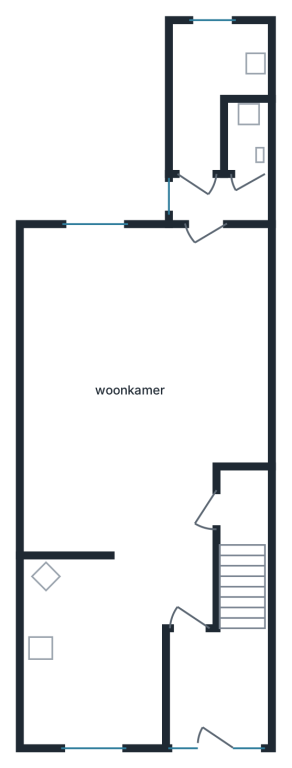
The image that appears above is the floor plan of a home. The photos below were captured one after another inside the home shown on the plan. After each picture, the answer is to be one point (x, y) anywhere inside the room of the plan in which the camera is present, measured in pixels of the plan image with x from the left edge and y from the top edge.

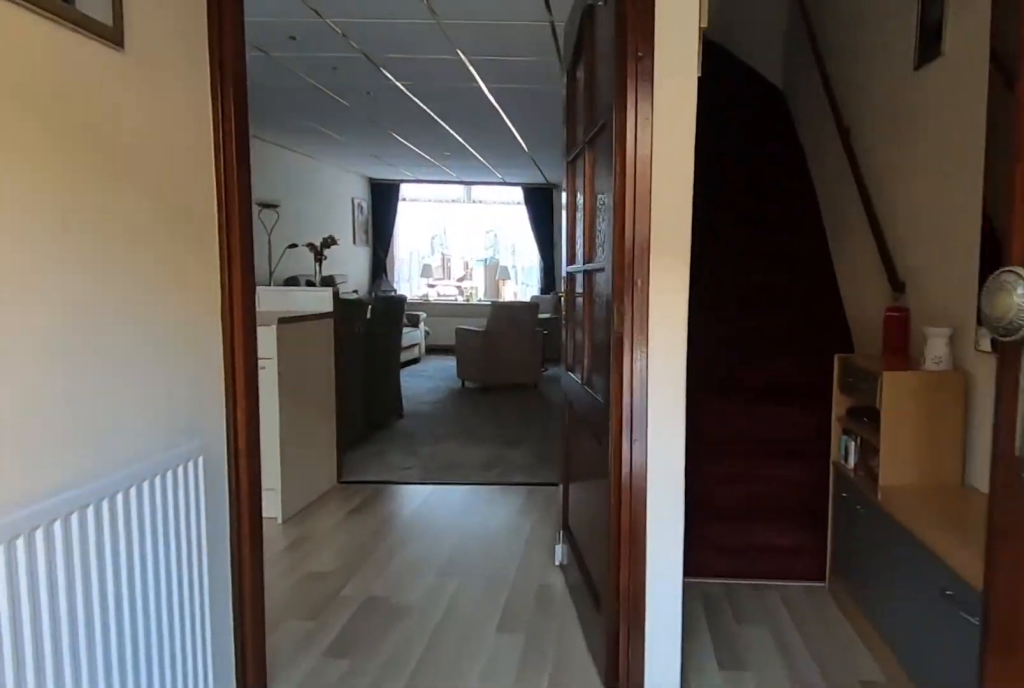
(215, 686)
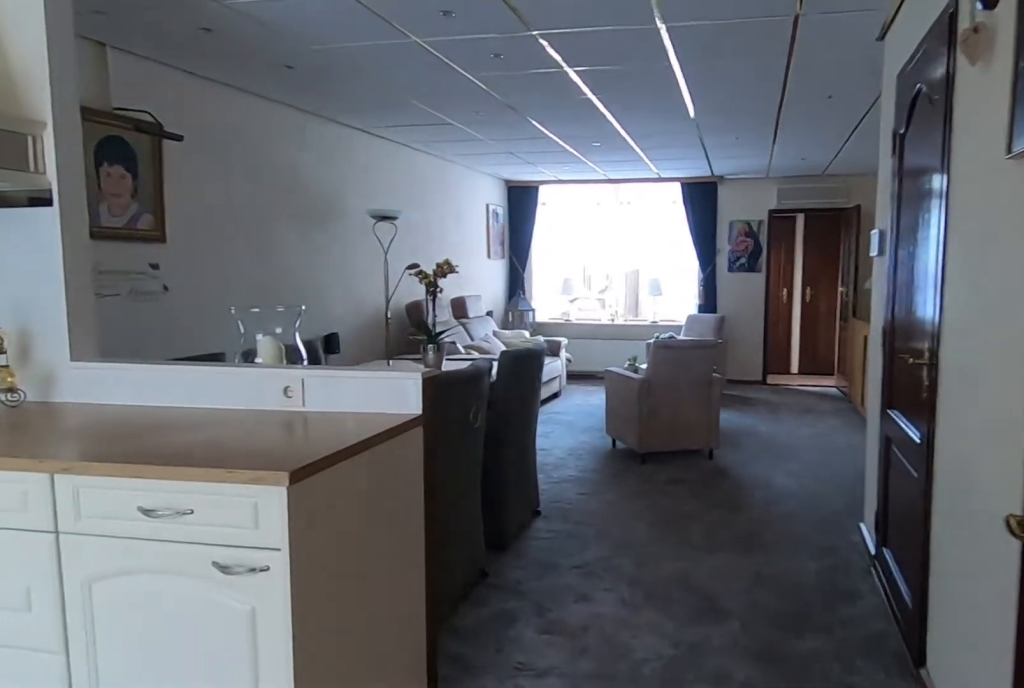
(124, 435)
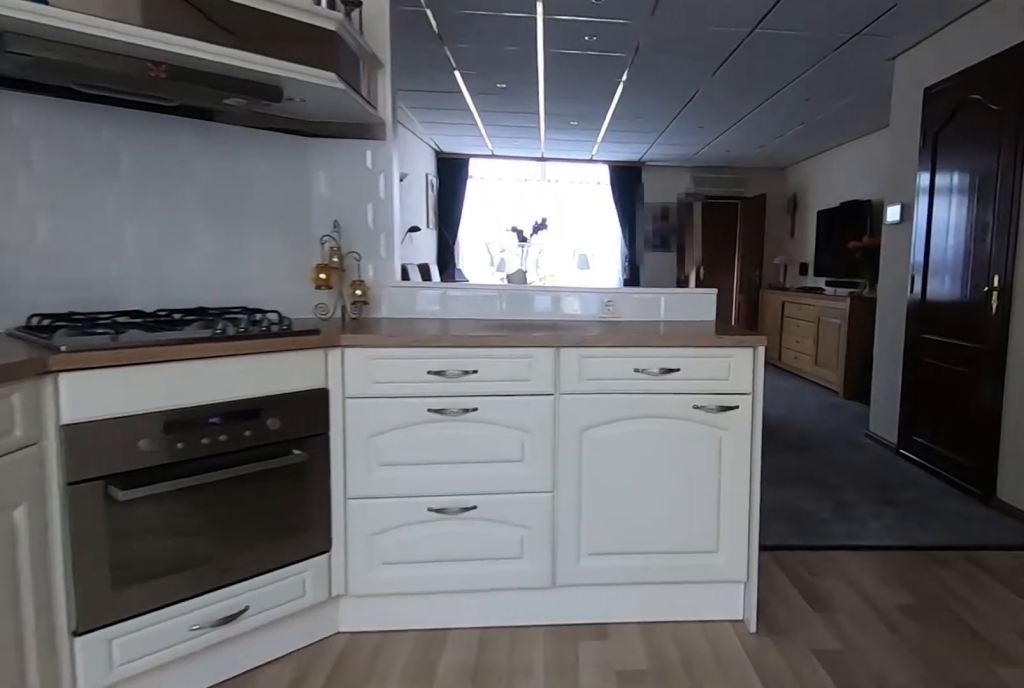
(89, 655)
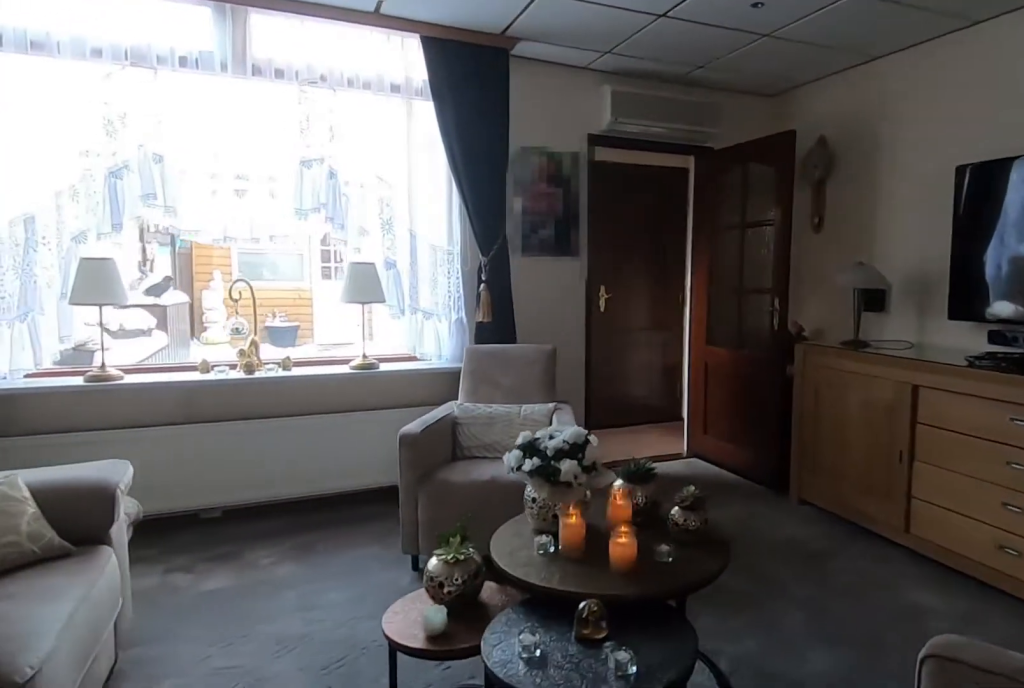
(122, 435)
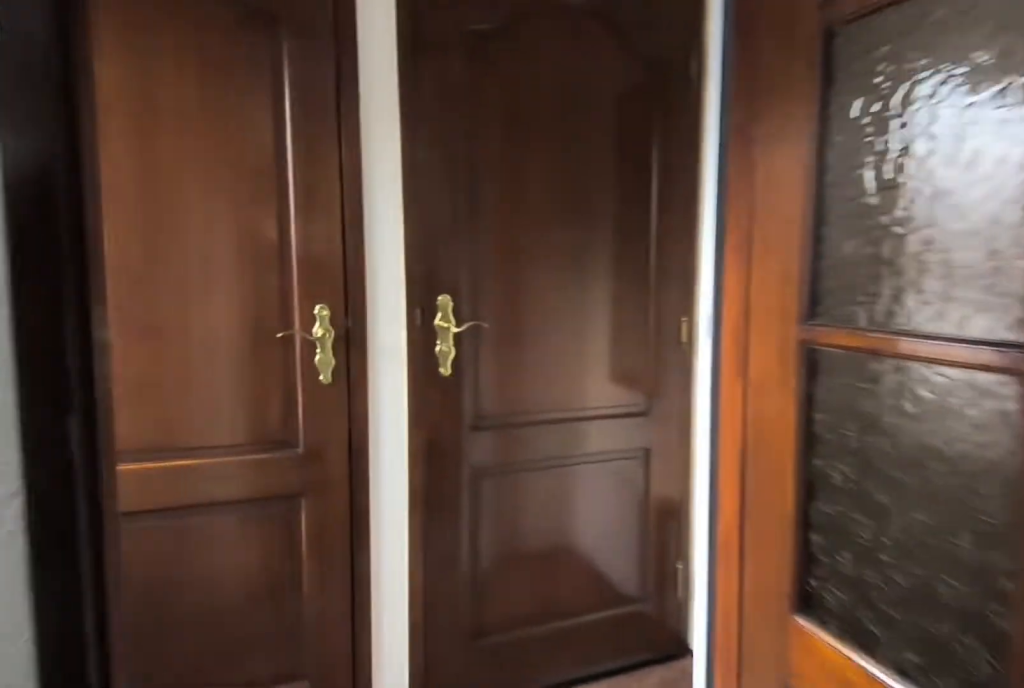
(122, 435)
